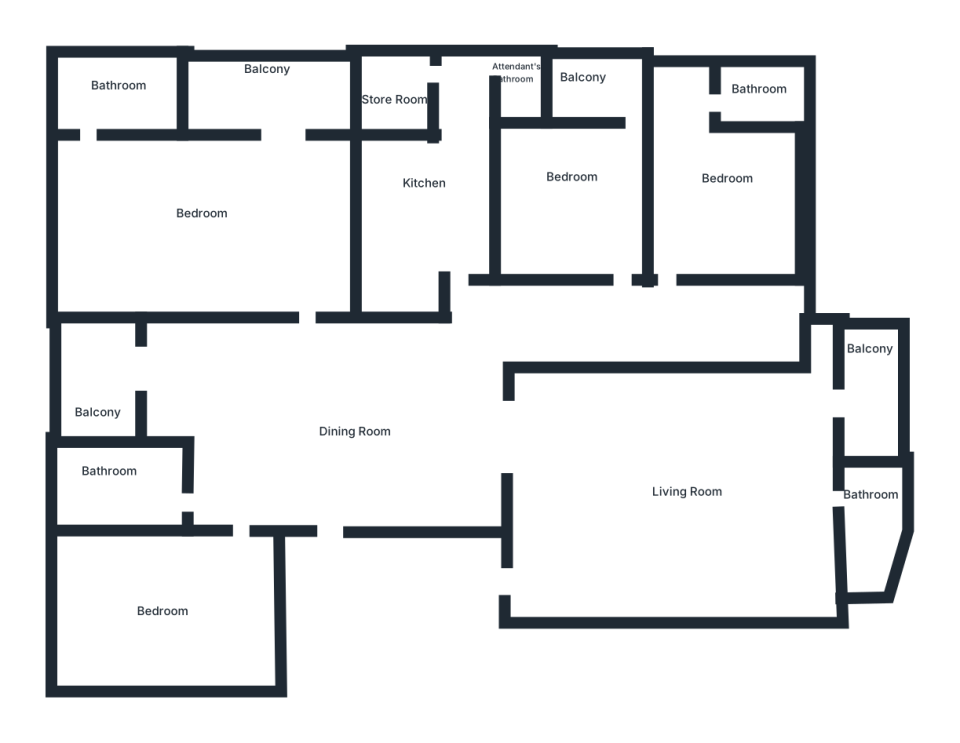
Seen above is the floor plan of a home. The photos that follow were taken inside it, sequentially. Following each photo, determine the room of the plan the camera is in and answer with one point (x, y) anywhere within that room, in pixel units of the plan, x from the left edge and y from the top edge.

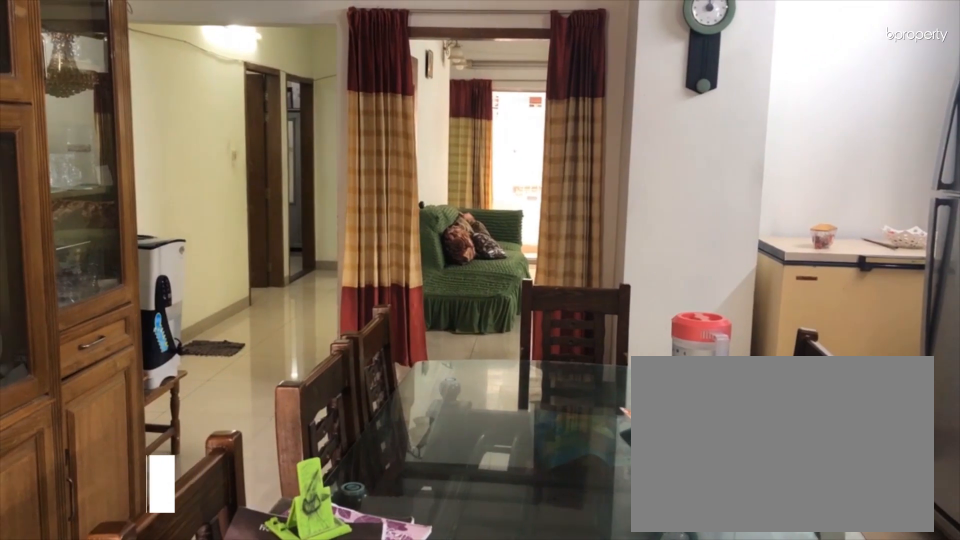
(351, 419)
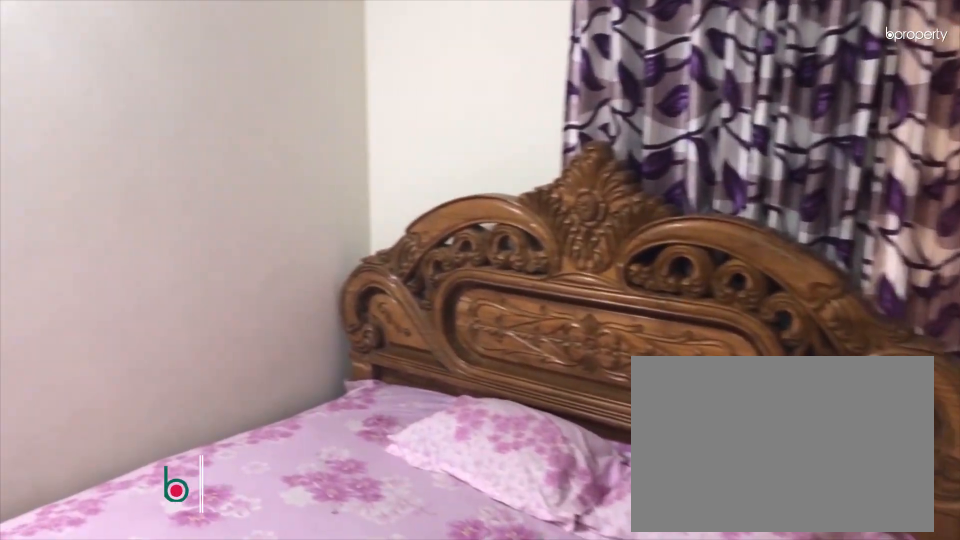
(567, 188)
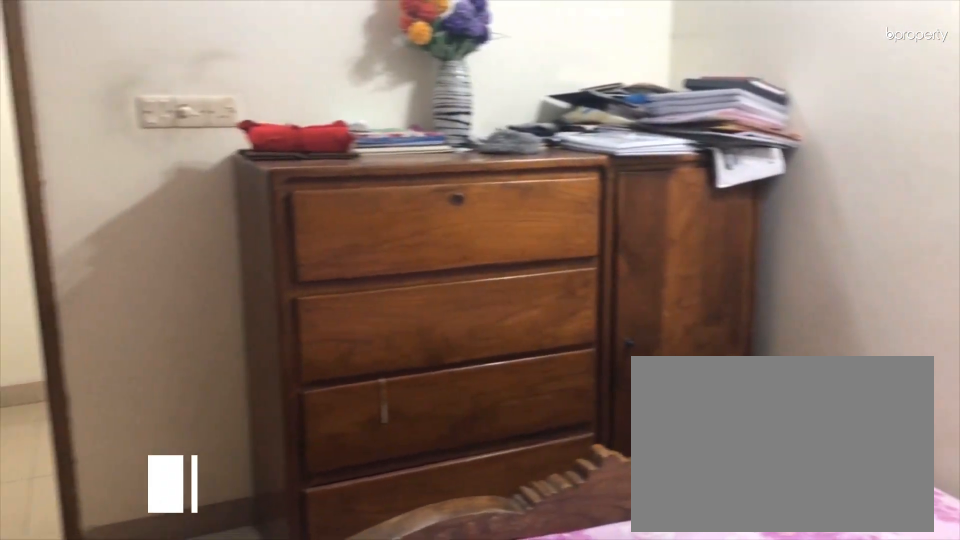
(567, 188)
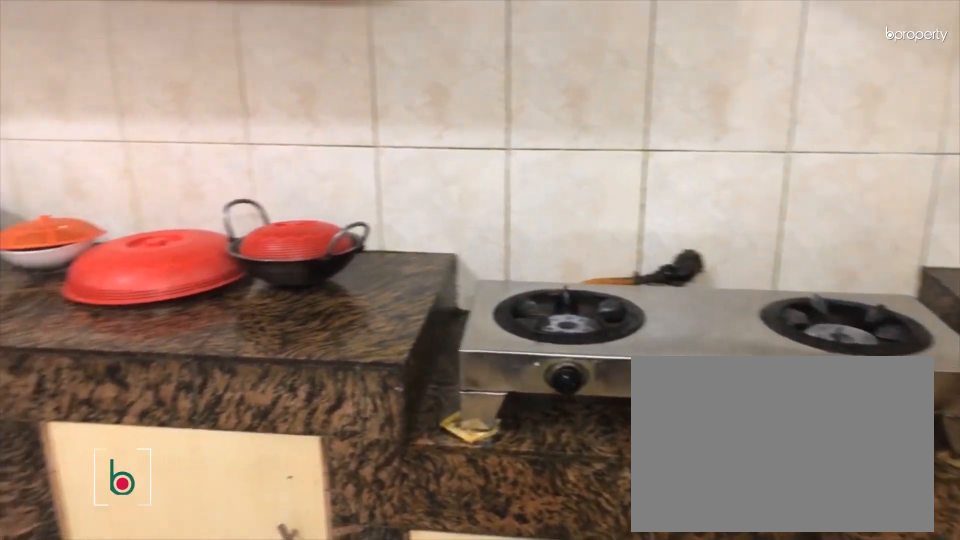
(426, 188)
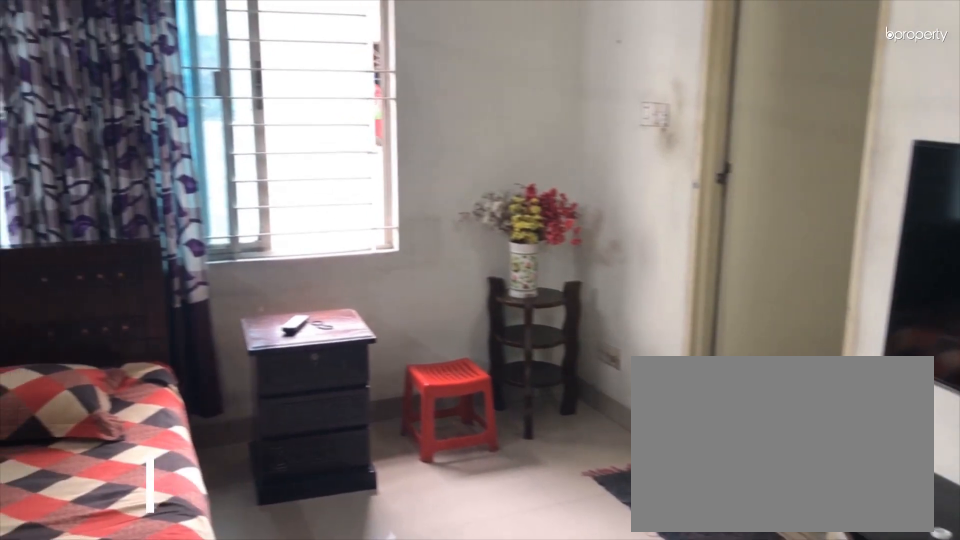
(196, 216)
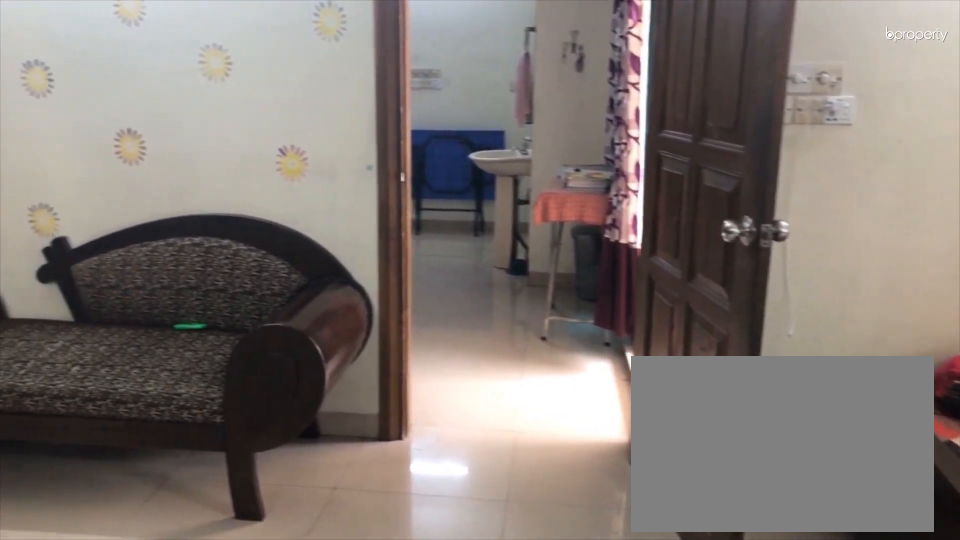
(196, 217)
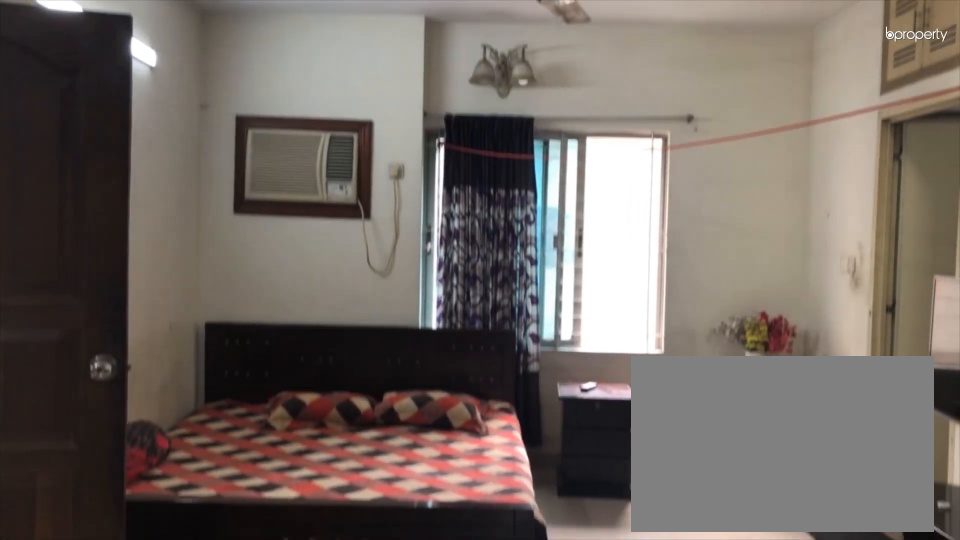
(196, 218)
